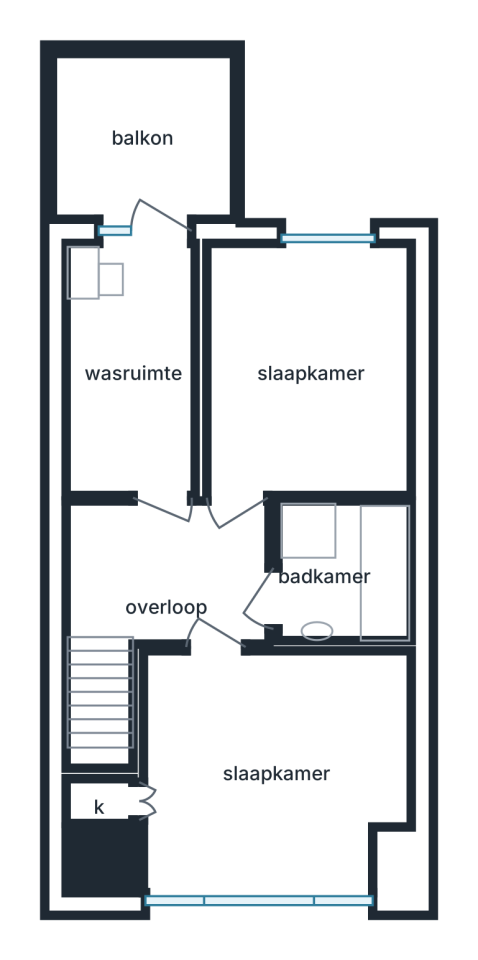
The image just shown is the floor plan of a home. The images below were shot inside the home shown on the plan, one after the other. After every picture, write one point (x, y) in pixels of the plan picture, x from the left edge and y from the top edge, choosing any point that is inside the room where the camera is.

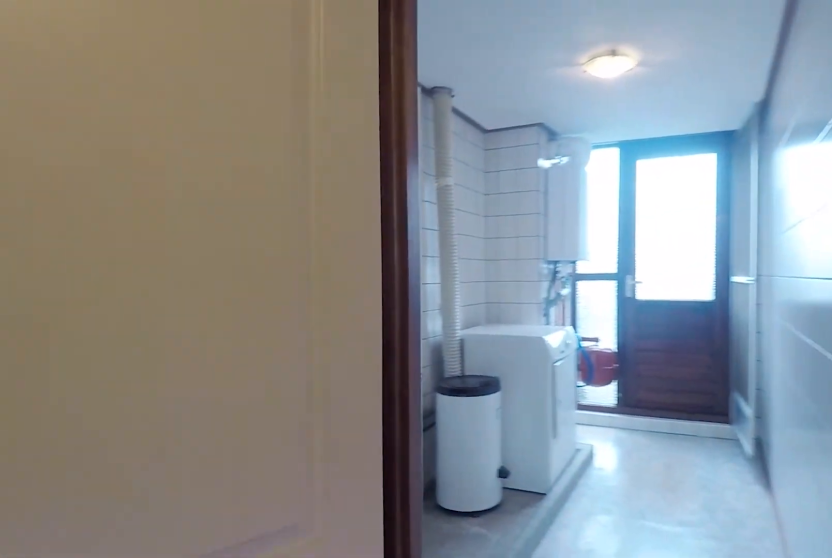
(174, 574)
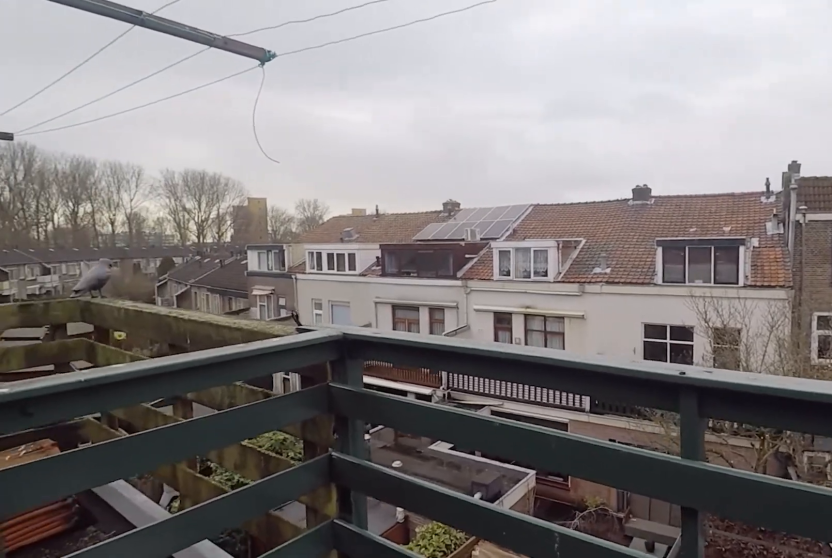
(147, 141)
